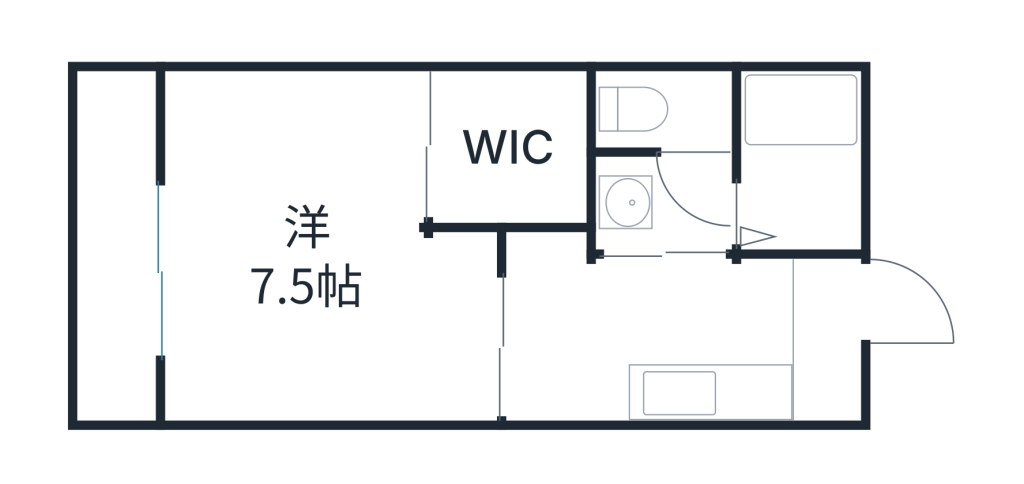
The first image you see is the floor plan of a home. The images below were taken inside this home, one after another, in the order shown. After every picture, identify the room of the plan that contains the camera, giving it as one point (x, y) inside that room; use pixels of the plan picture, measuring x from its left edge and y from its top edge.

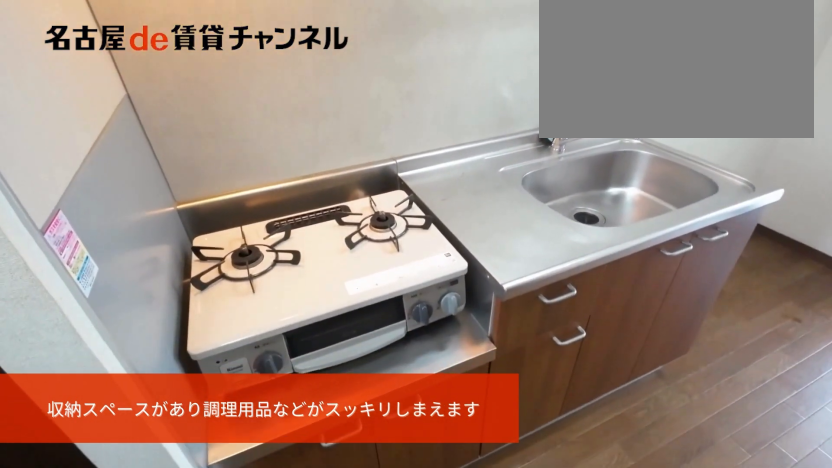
(707, 395)
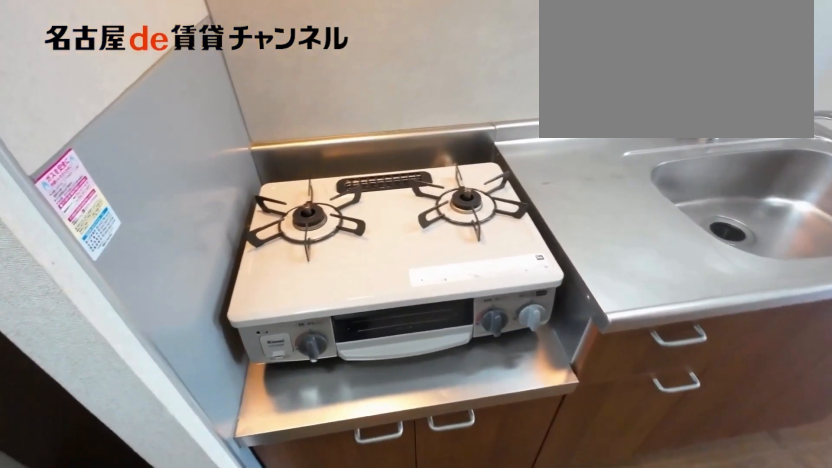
(707, 395)
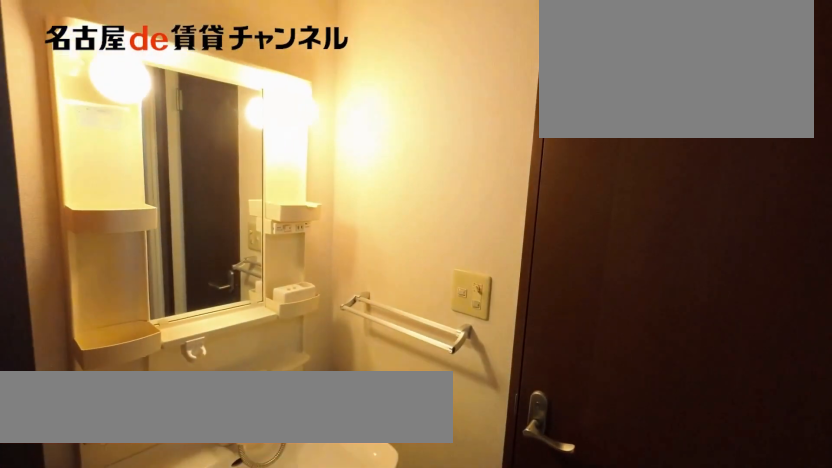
(668, 206)
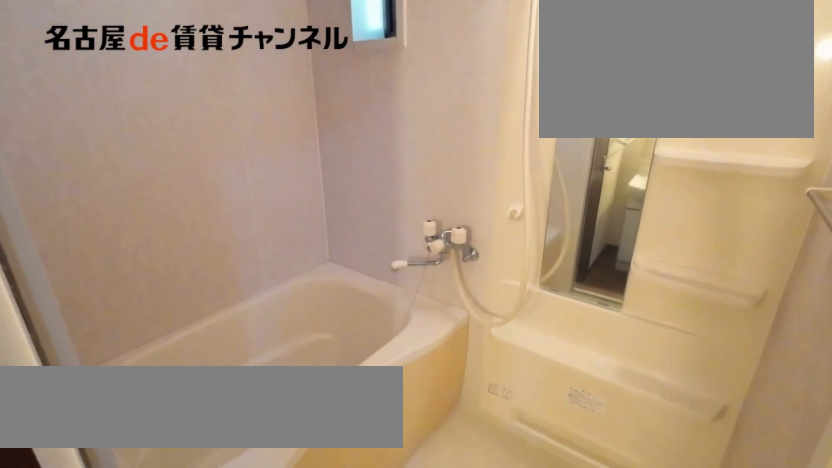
(802, 163)
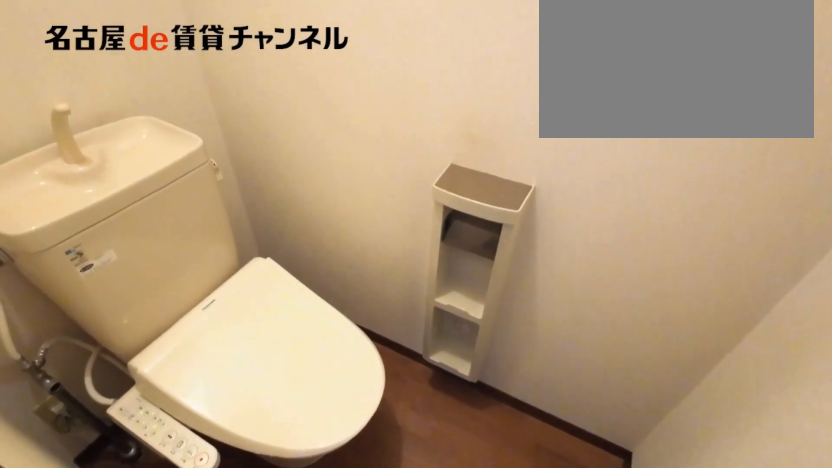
(668, 108)
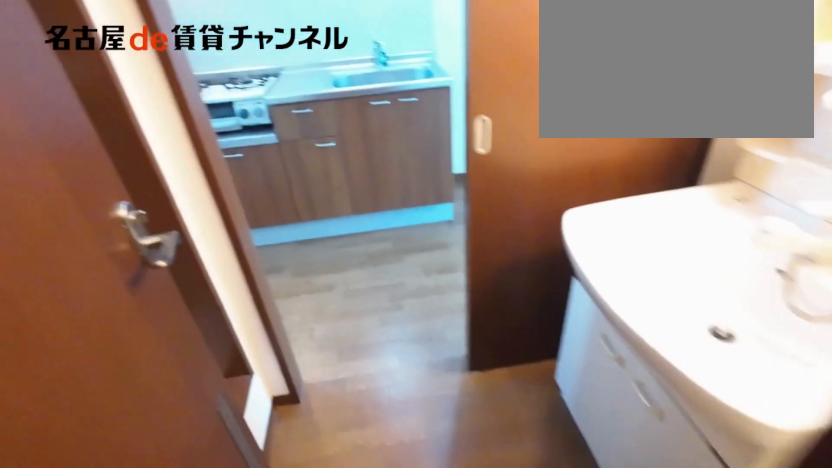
(668, 108)
